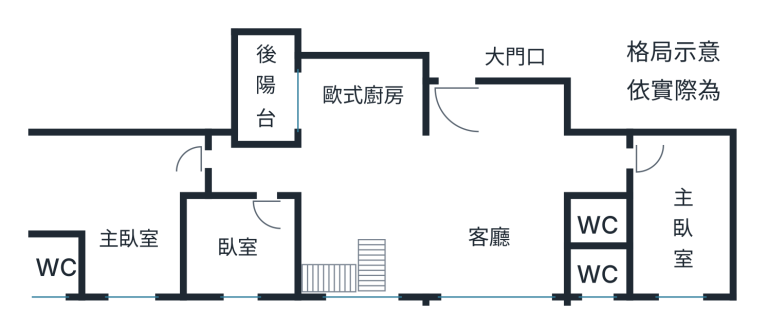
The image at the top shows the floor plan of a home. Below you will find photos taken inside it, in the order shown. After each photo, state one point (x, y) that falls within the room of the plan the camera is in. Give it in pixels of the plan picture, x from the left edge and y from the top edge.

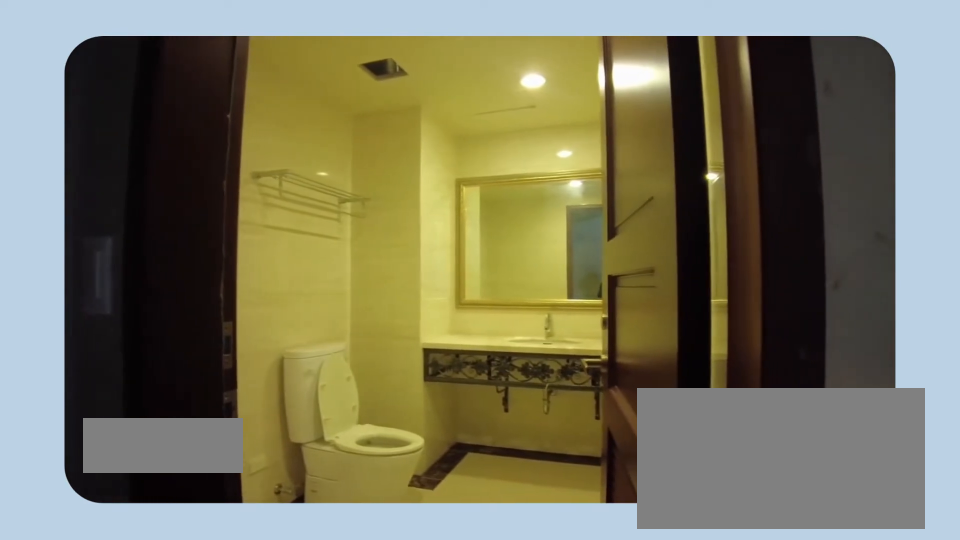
(593, 225)
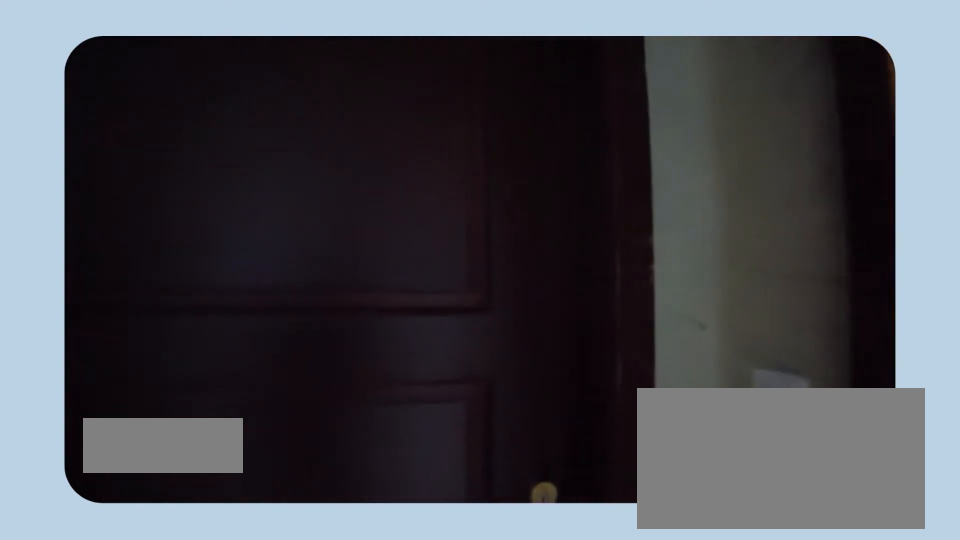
(593, 225)
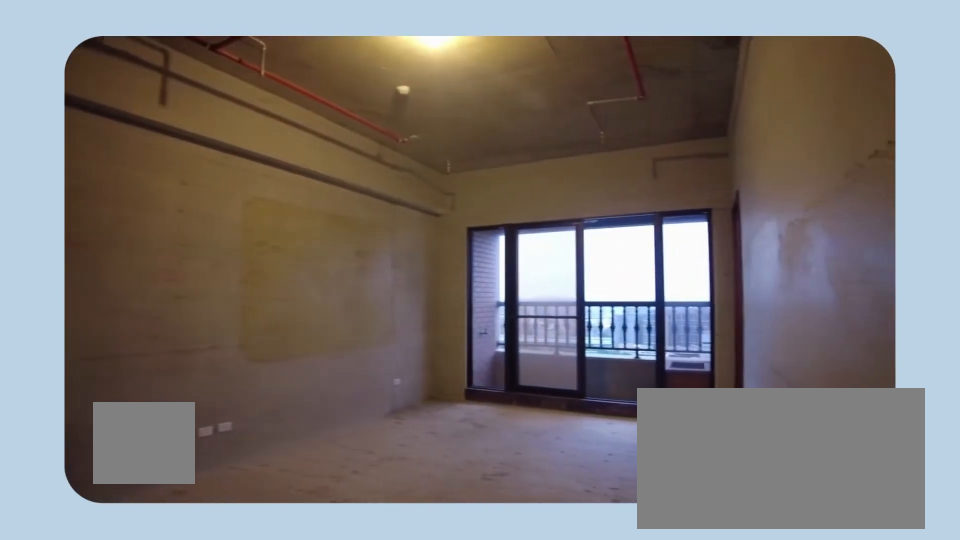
(665, 202)
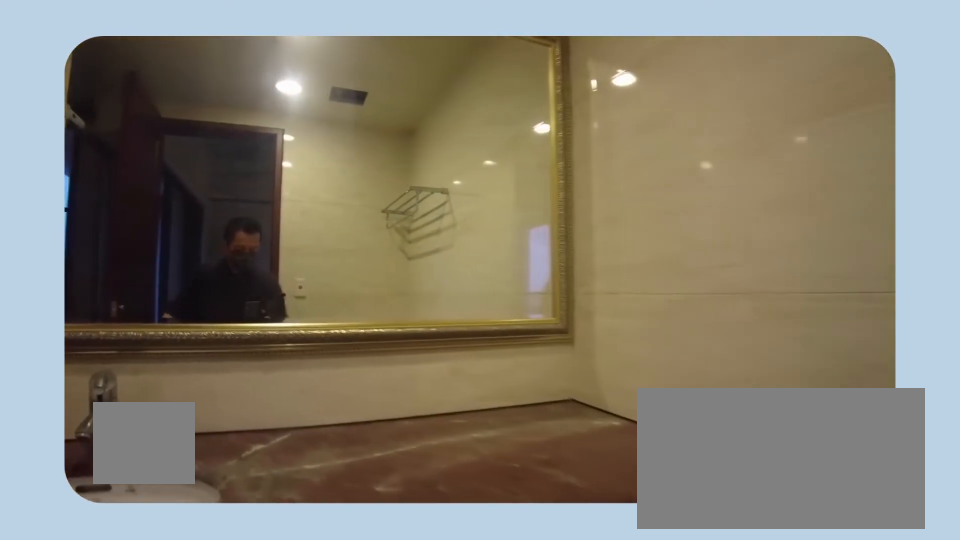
(597, 267)
